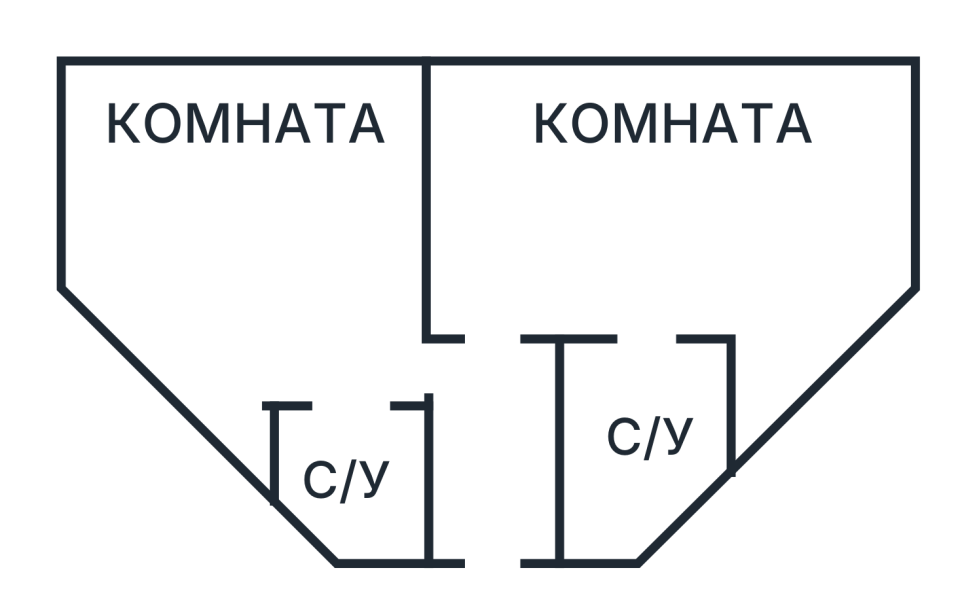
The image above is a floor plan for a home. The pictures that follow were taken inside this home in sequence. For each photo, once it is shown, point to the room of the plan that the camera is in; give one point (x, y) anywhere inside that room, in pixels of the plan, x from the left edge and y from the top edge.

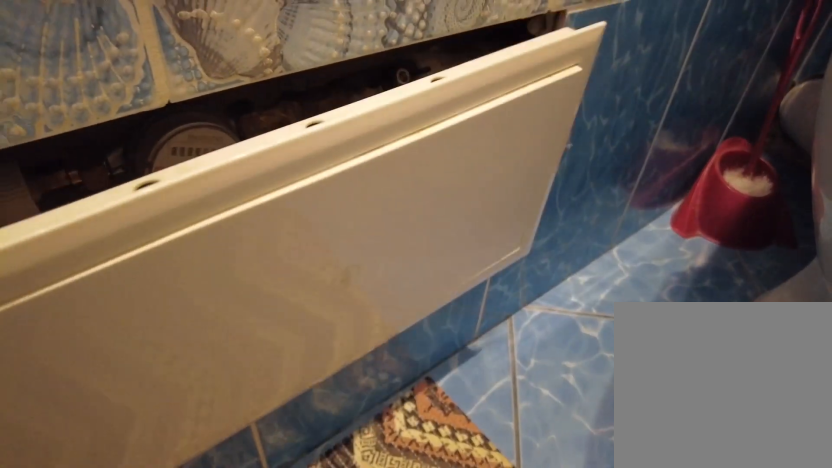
(370, 459)
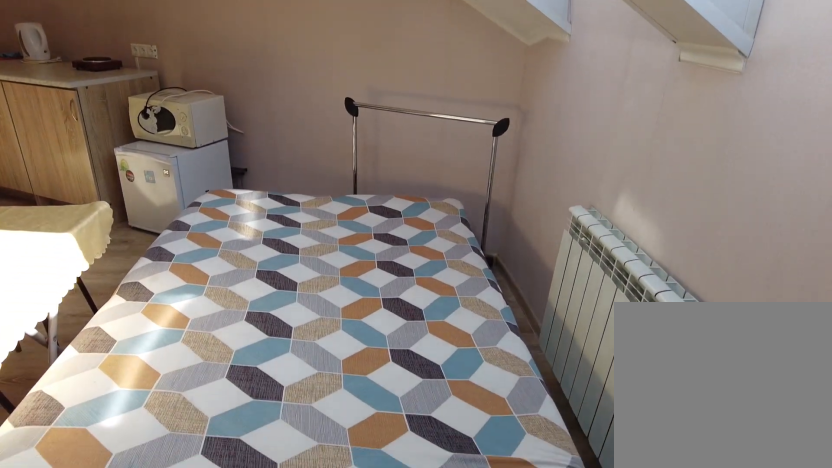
(355, 157)
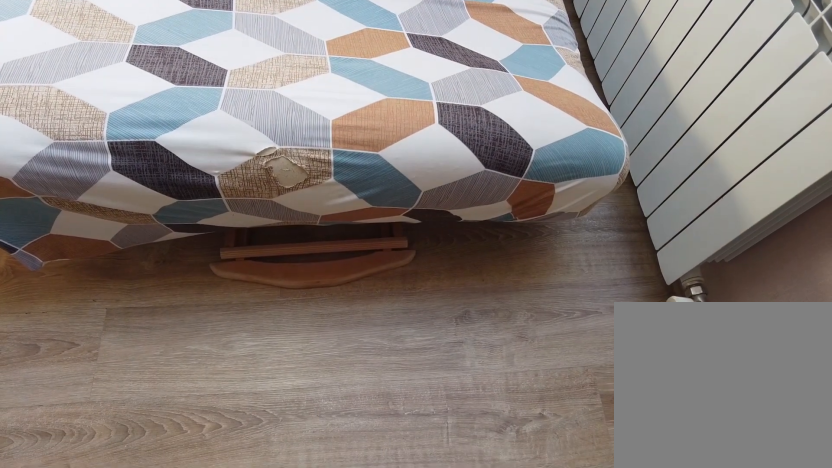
(355, 157)
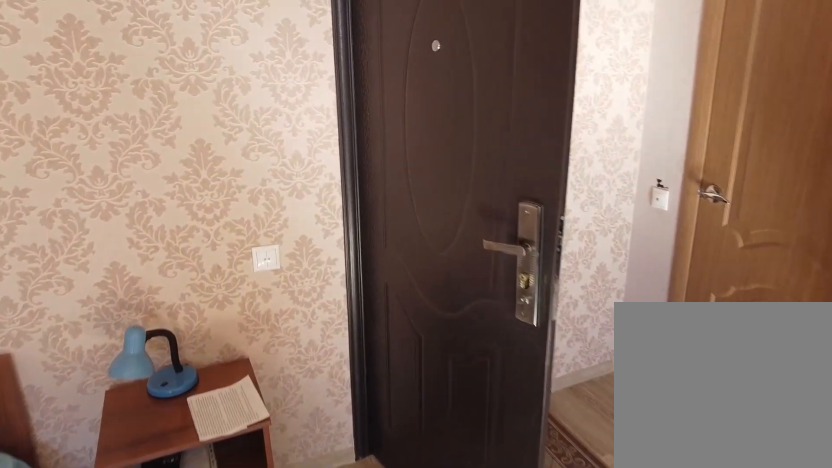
(380, 292)
